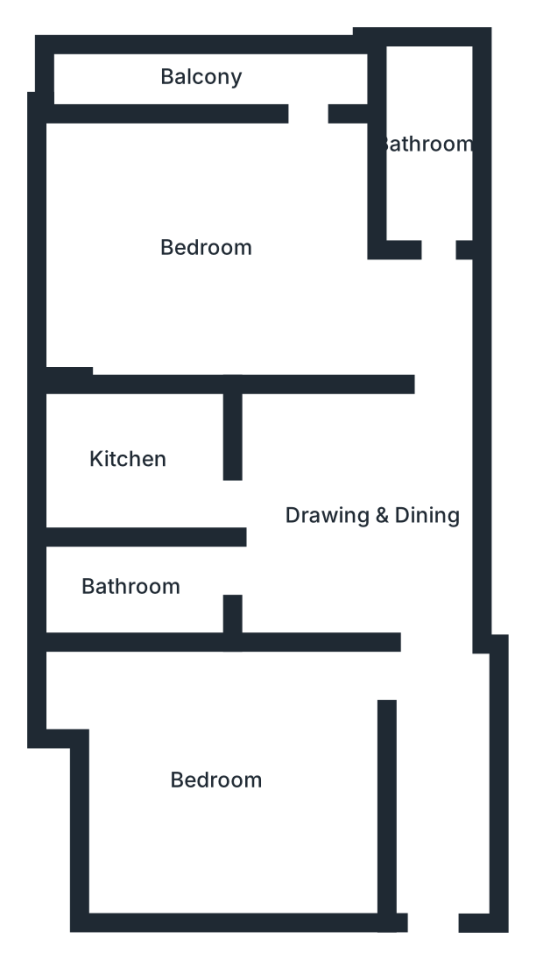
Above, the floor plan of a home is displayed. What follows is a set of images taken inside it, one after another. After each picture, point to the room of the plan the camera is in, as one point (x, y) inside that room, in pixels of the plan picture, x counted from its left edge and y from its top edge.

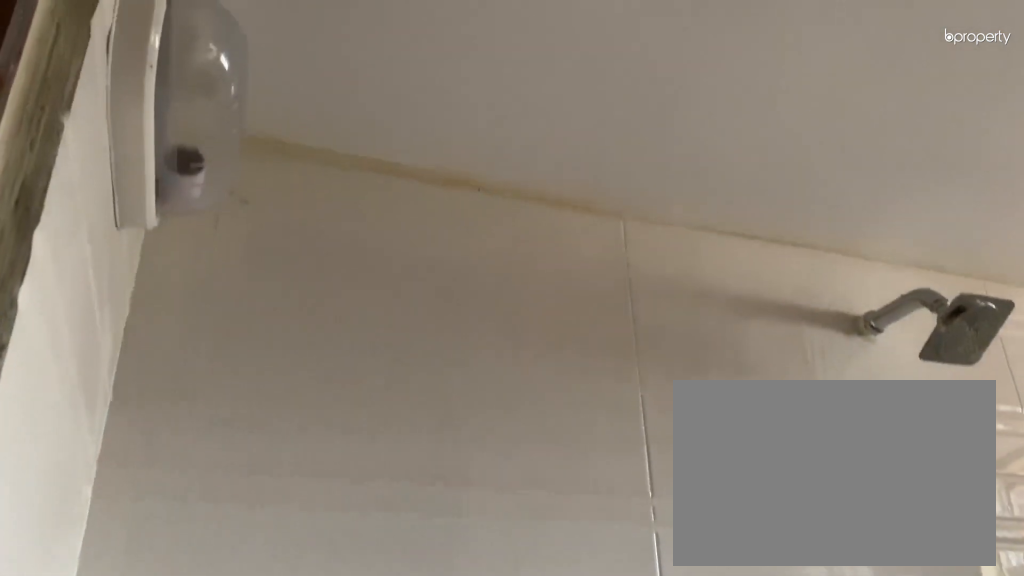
(136, 597)
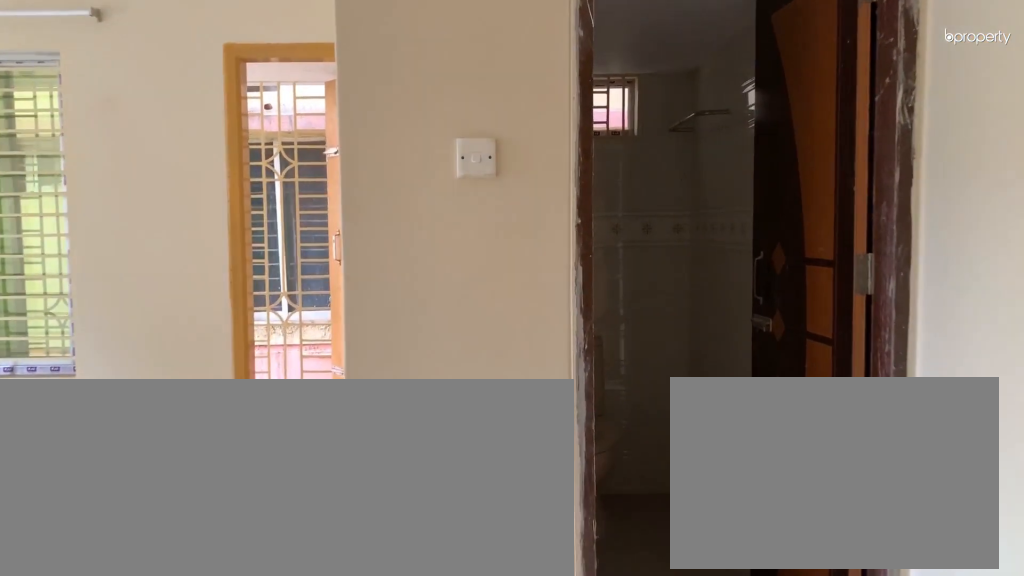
(251, 272)
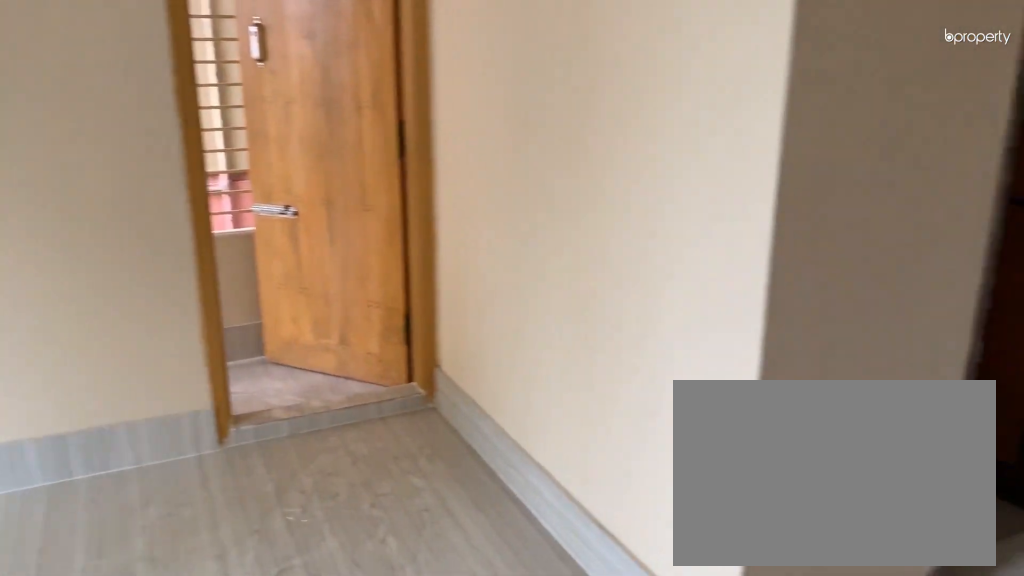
(217, 258)
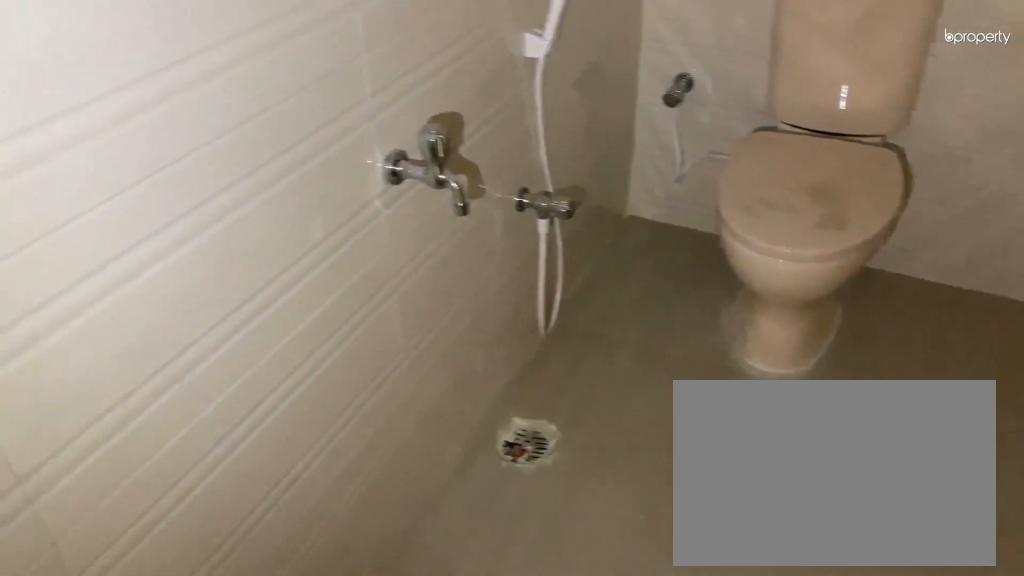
(432, 143)
